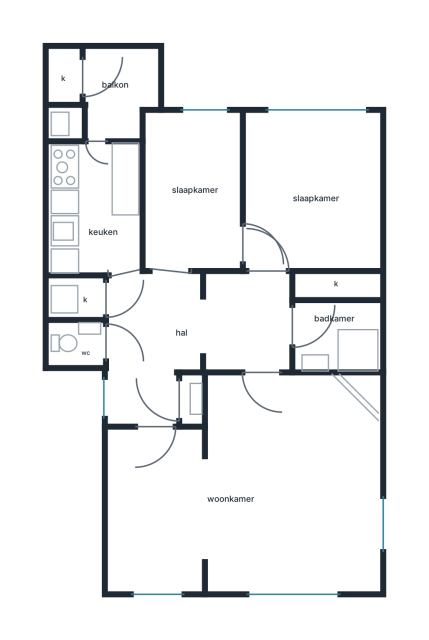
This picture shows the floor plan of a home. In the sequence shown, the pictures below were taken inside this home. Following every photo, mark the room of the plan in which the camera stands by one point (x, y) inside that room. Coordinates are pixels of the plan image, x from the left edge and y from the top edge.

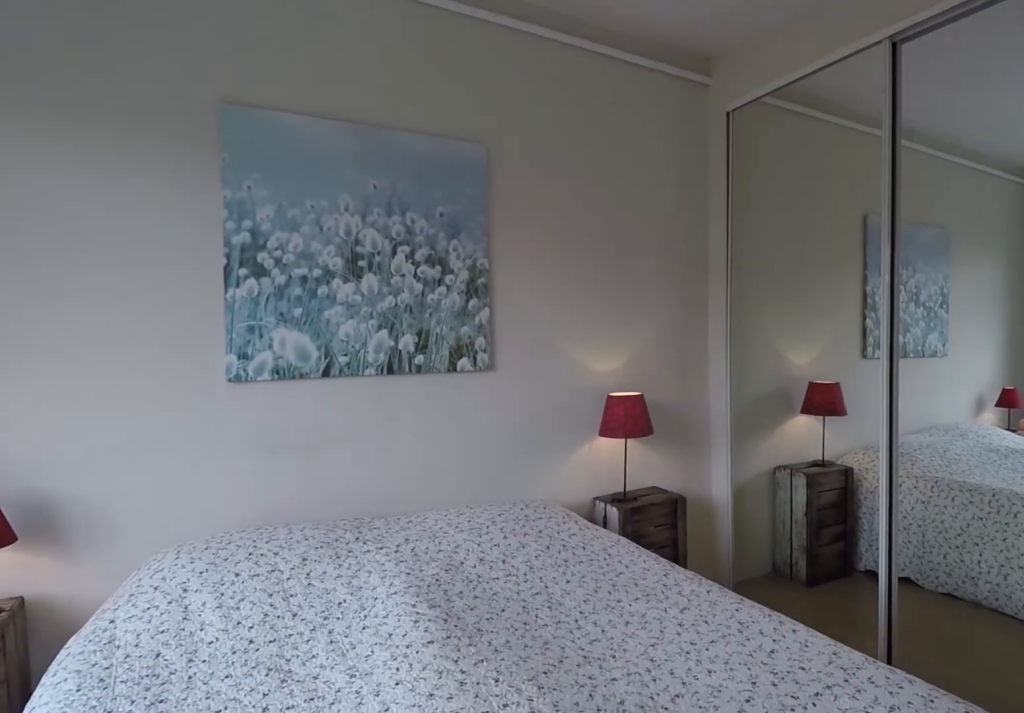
(310, 191)
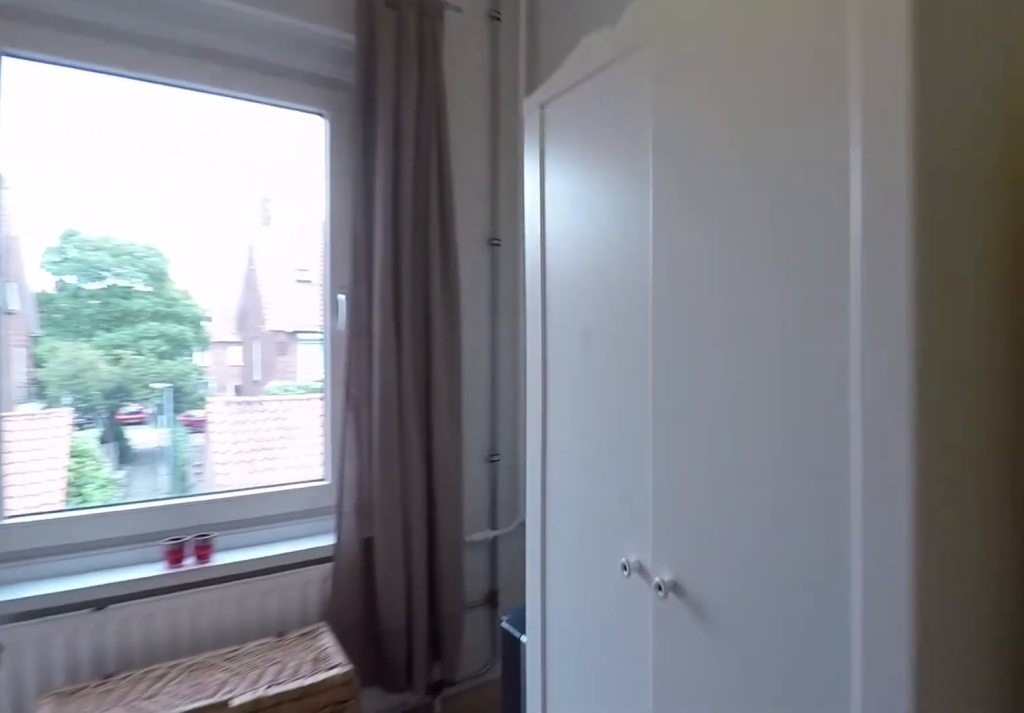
(192, 192)
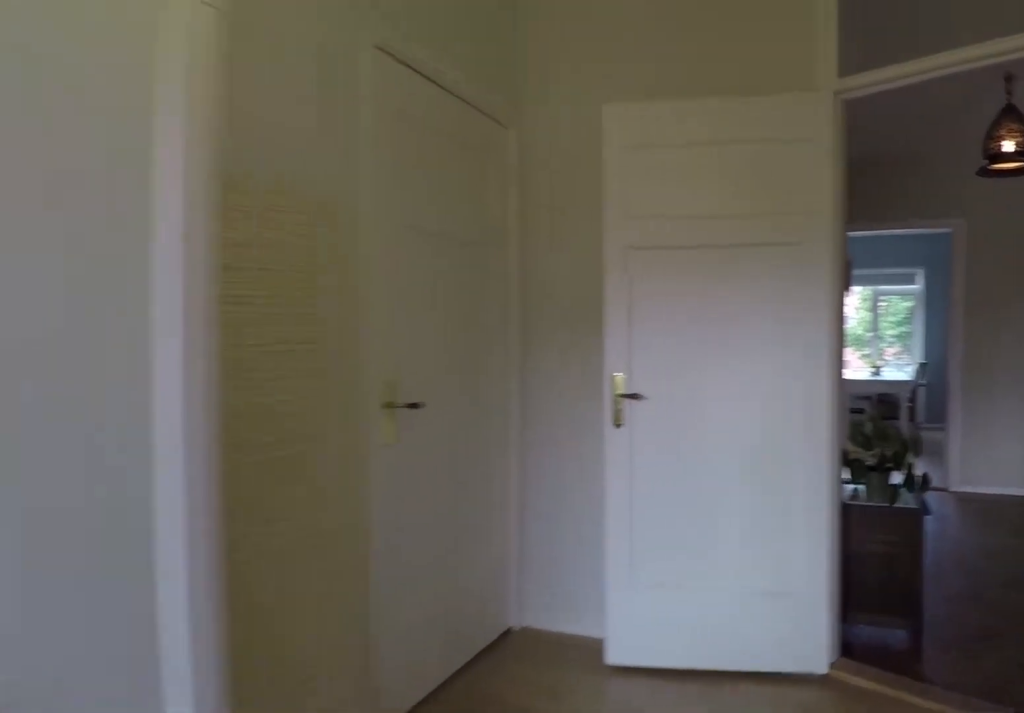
(192, 192)
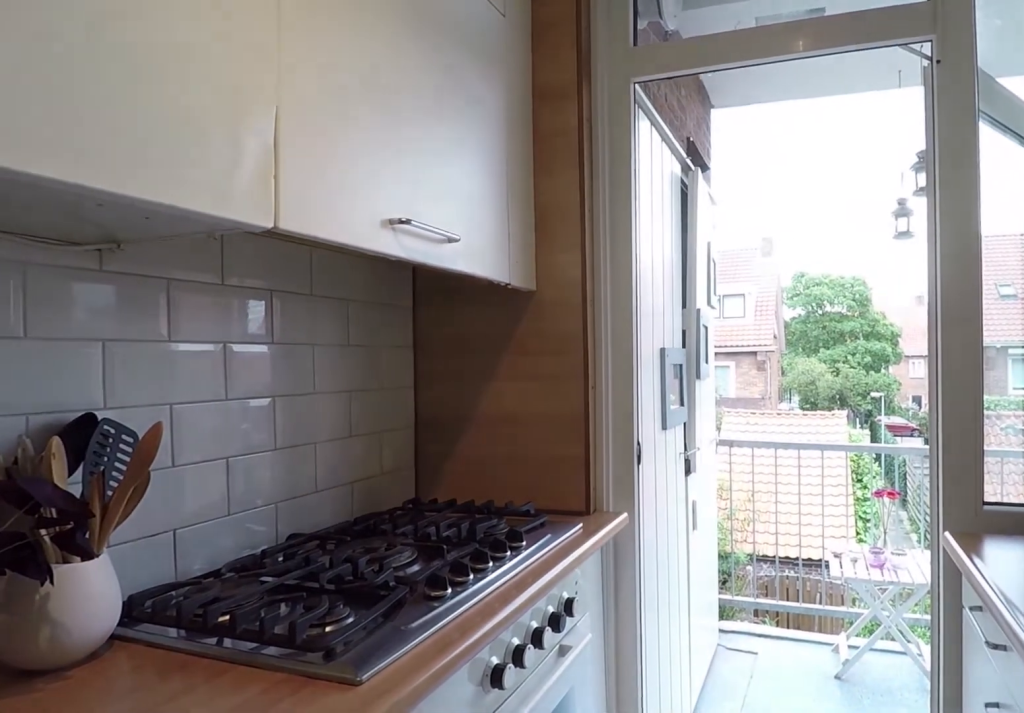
(96, 208)
